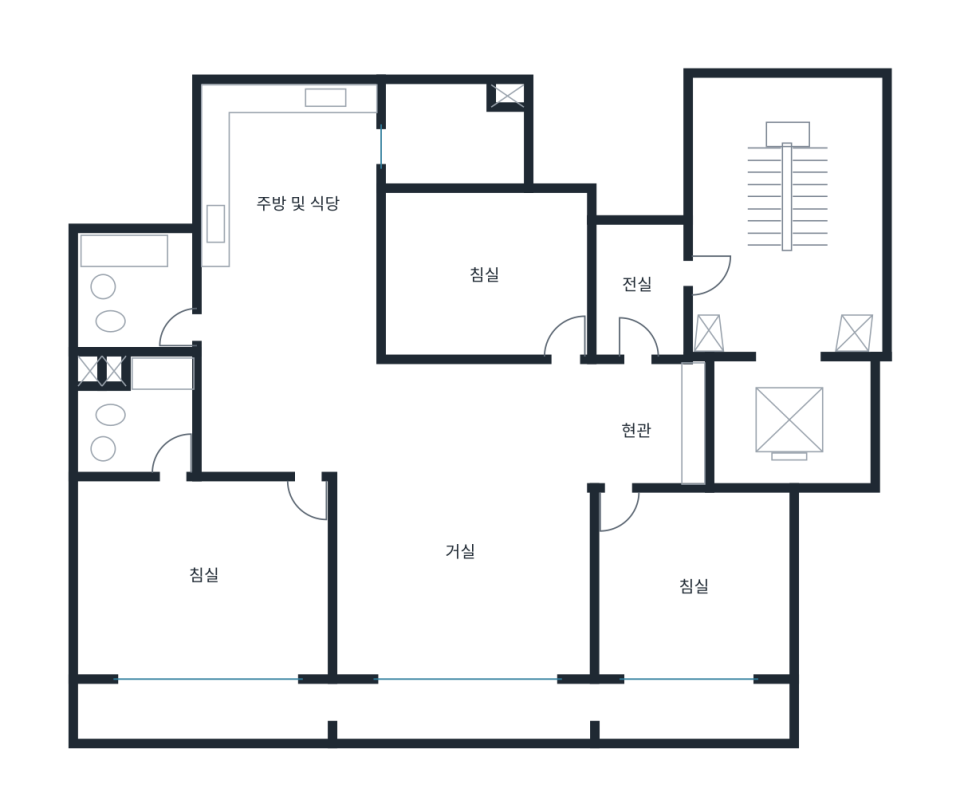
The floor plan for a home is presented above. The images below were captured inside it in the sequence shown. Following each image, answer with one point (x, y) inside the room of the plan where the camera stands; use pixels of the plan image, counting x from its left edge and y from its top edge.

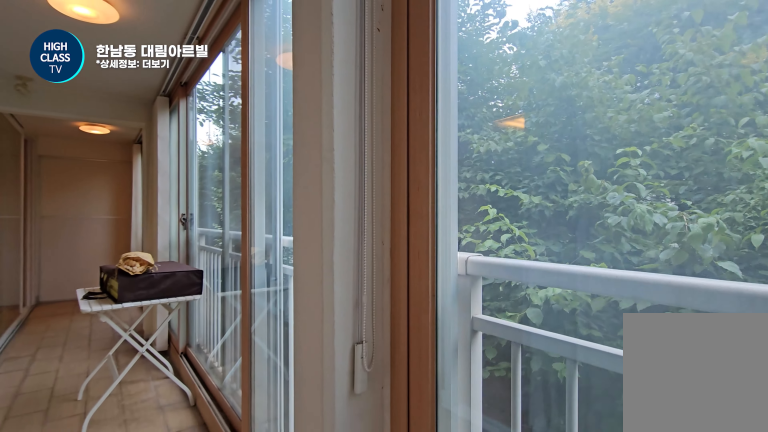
(435, 705)
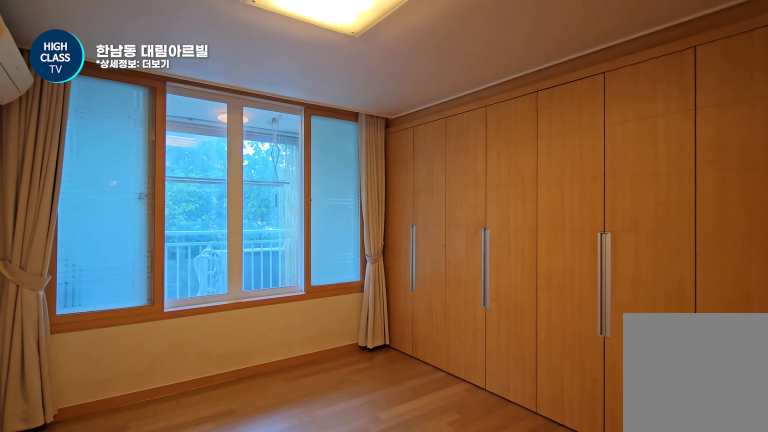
(208, 571)
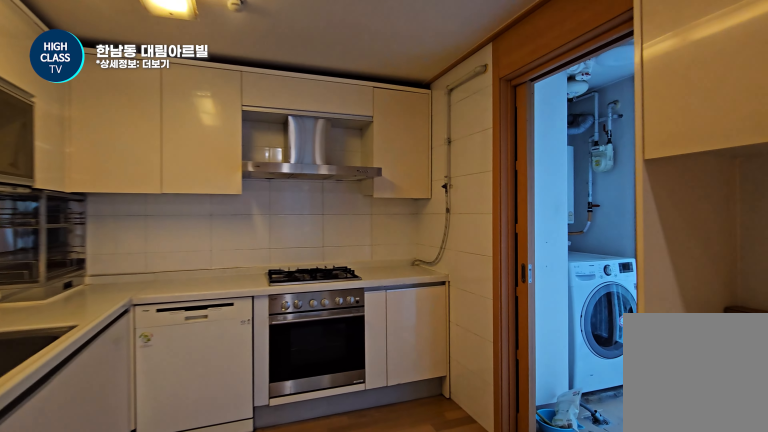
(287, 276)
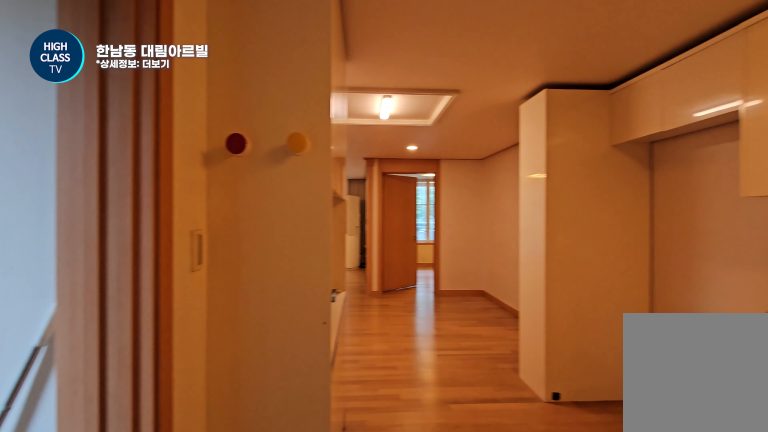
(287, 276)
